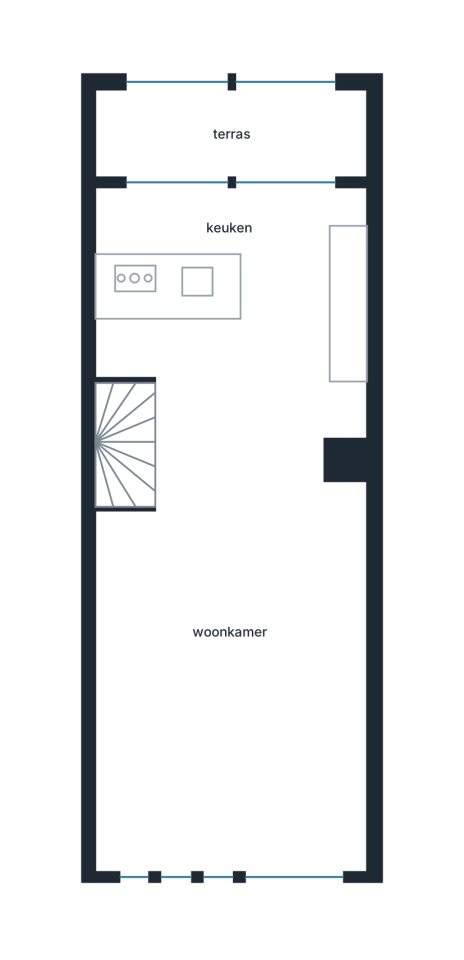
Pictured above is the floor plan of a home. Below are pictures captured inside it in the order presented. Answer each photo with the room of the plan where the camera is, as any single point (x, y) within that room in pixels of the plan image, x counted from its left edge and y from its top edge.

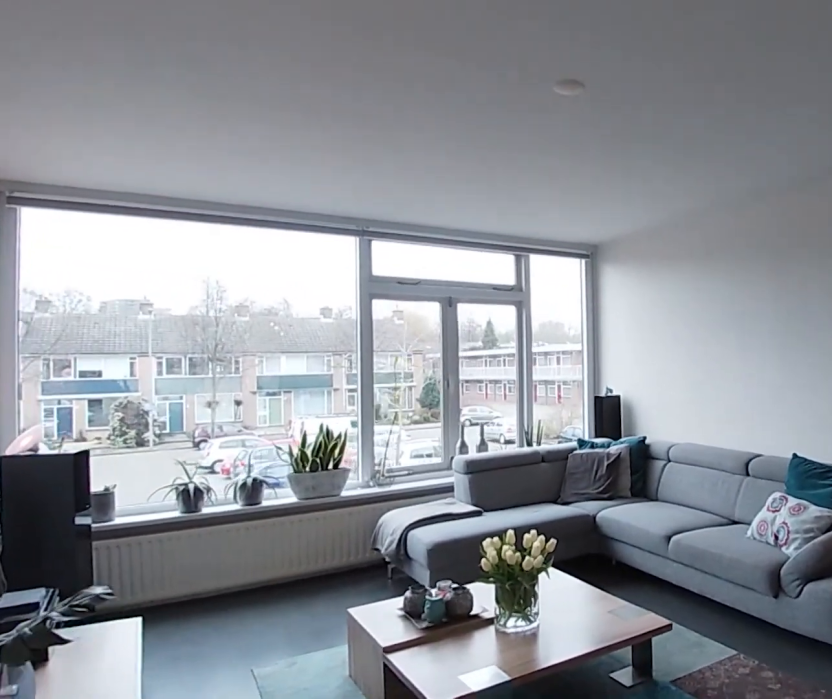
(275, 420)
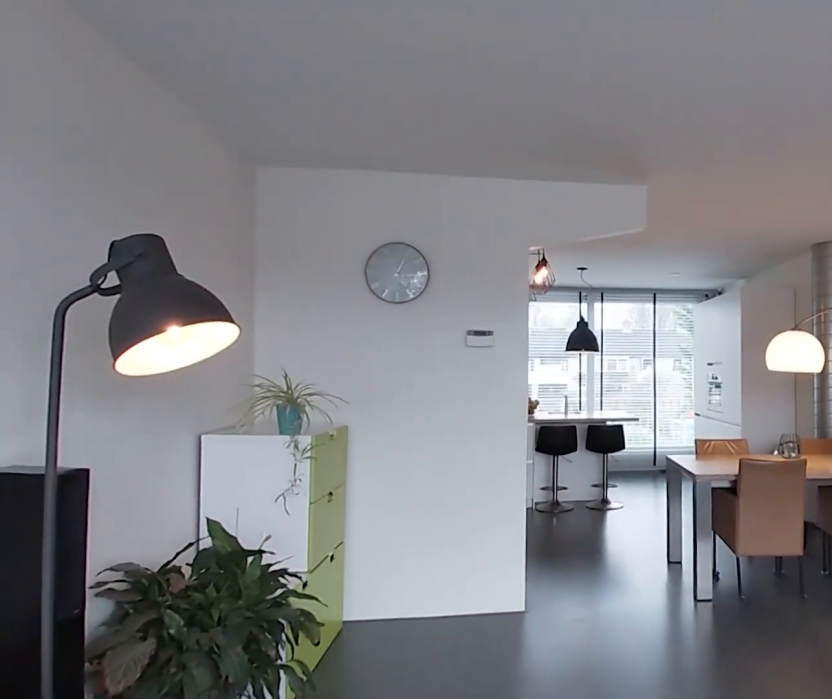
(275, 420)
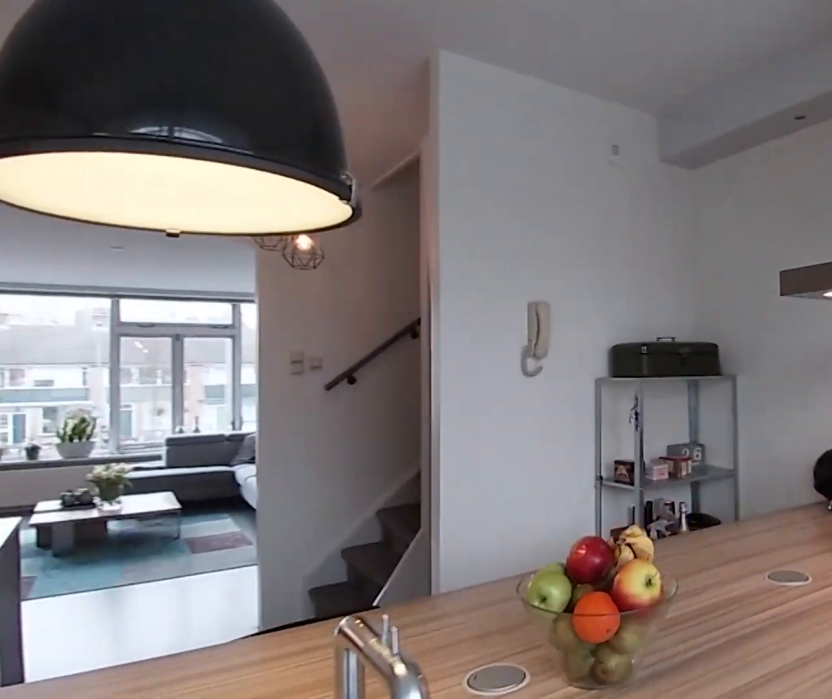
(230, 282)
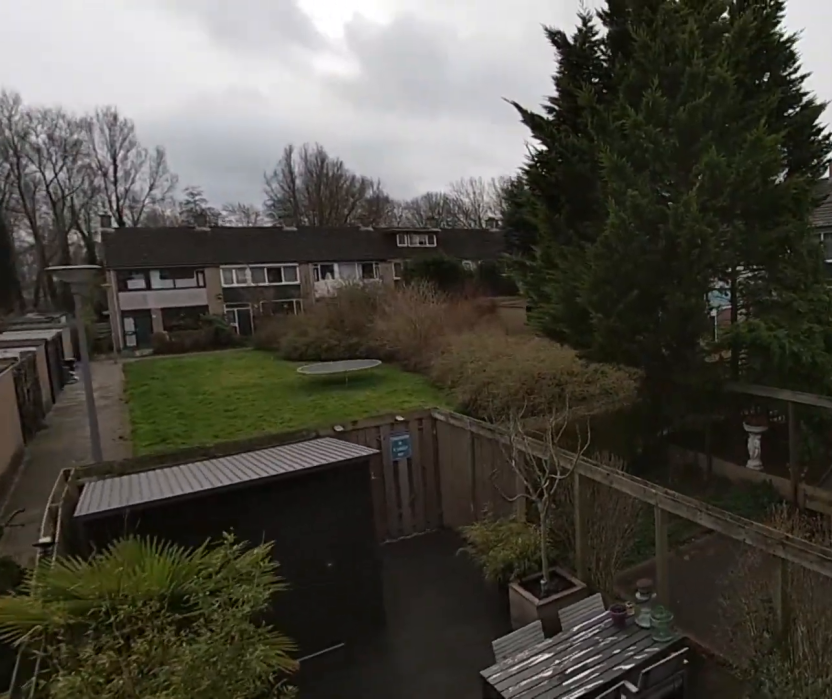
(230, 132)
